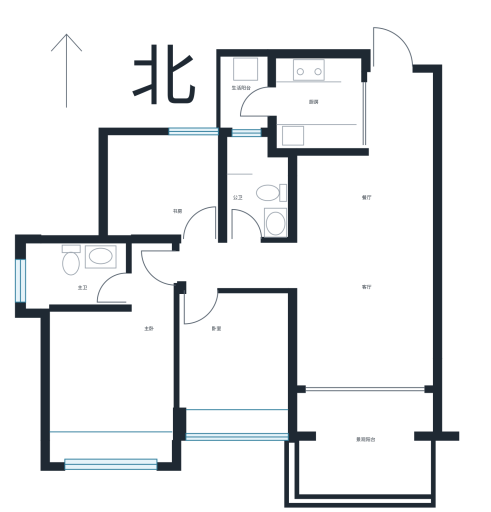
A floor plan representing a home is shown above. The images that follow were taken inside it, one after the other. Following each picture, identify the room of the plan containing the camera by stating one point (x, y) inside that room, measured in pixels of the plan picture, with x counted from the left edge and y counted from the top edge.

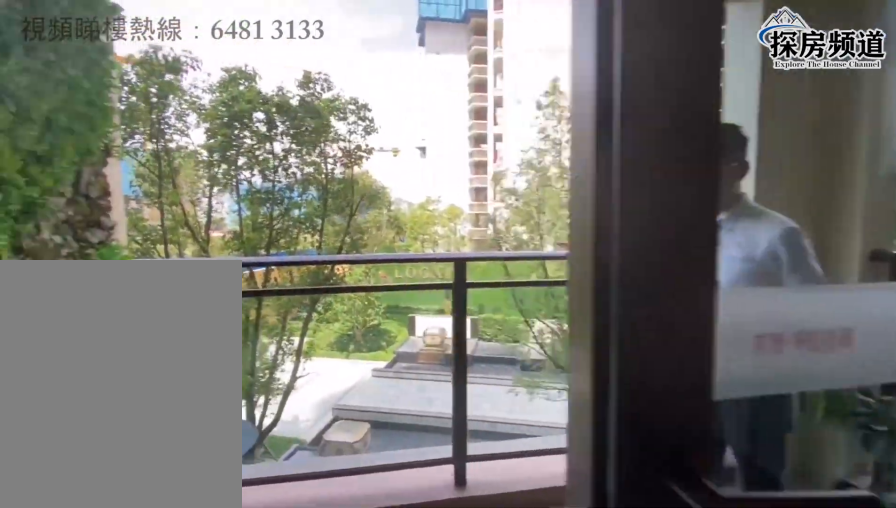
(363, 440)
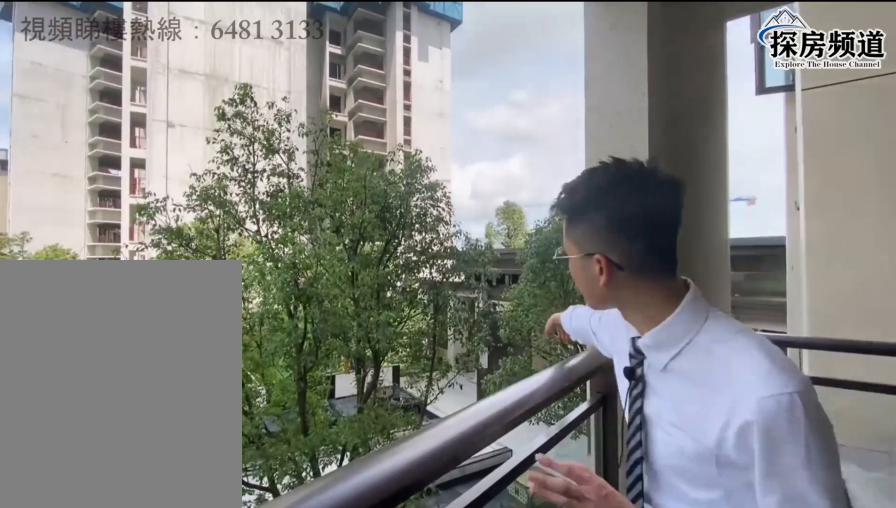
(363, 440)
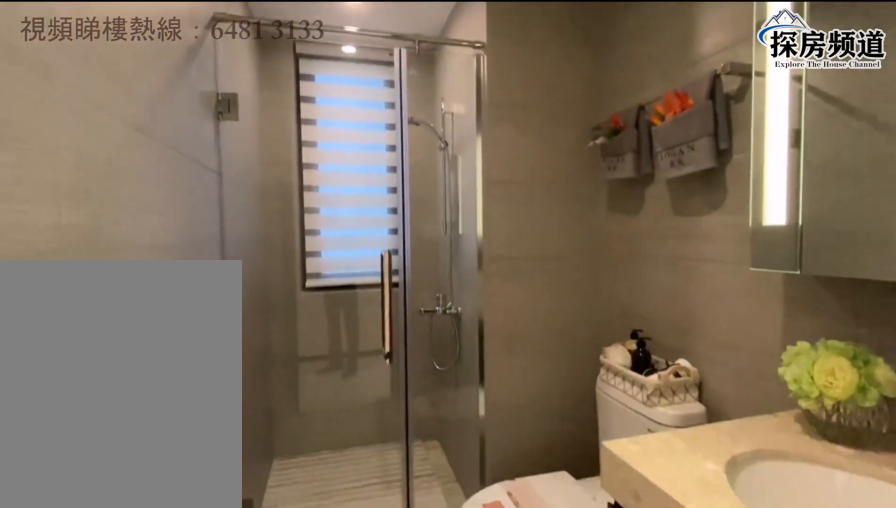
(256, 198)
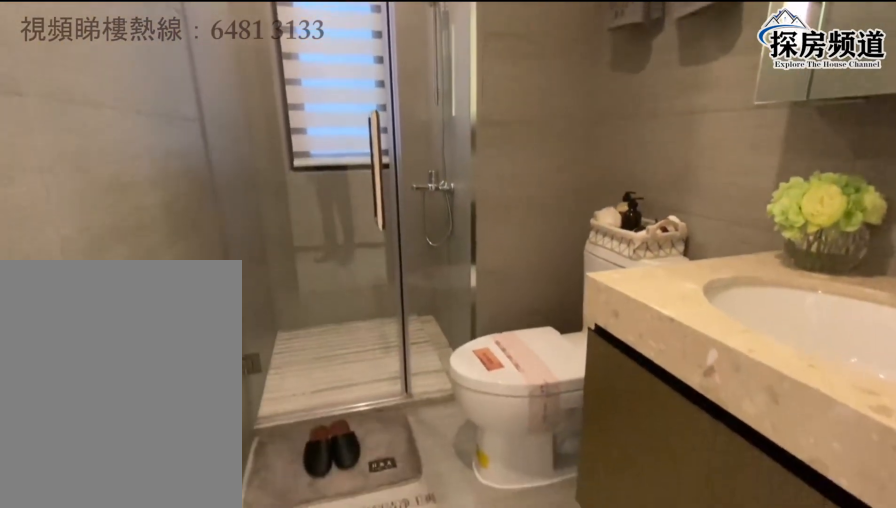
(256, 198)
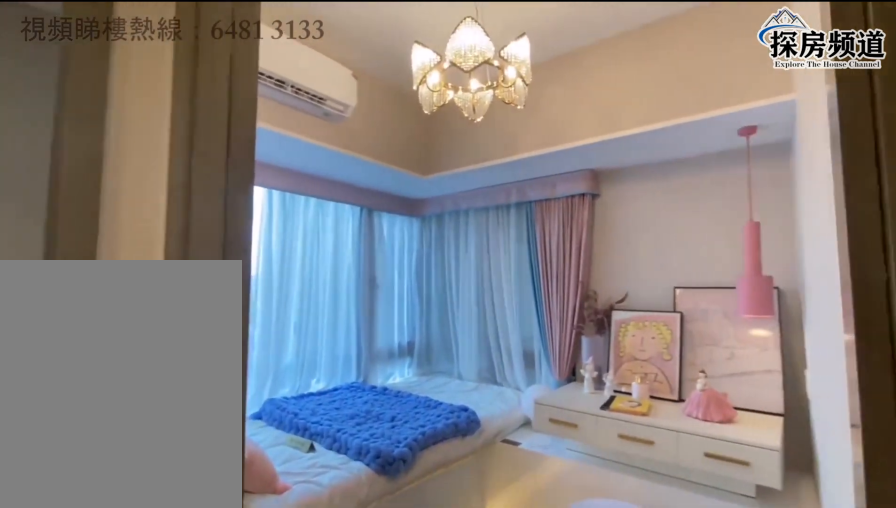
(172, 203)
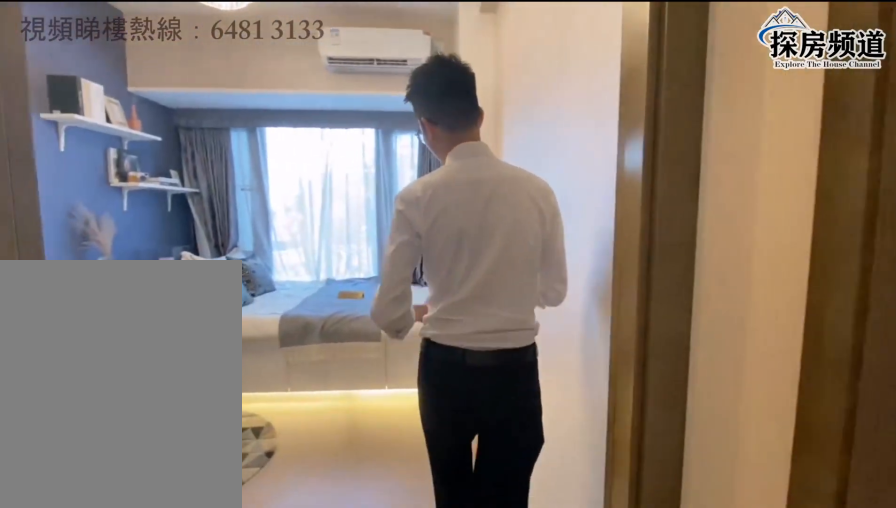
(239, 356)
